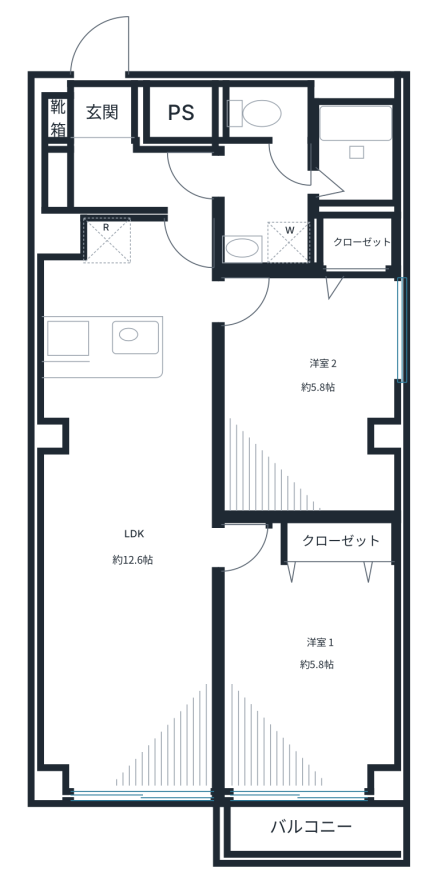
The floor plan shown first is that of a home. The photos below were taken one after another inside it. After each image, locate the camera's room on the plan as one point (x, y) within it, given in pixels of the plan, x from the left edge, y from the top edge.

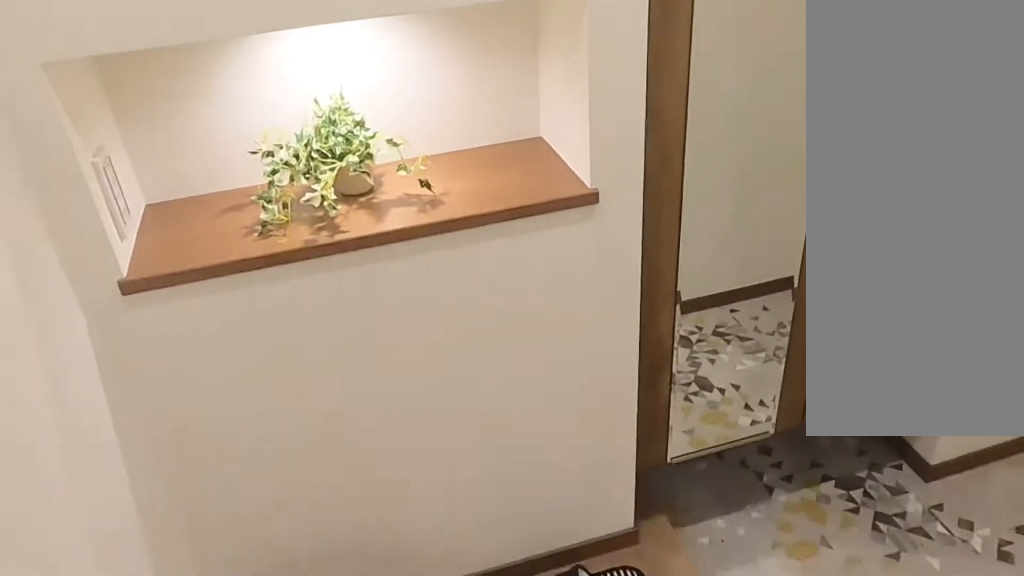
(114, 157)
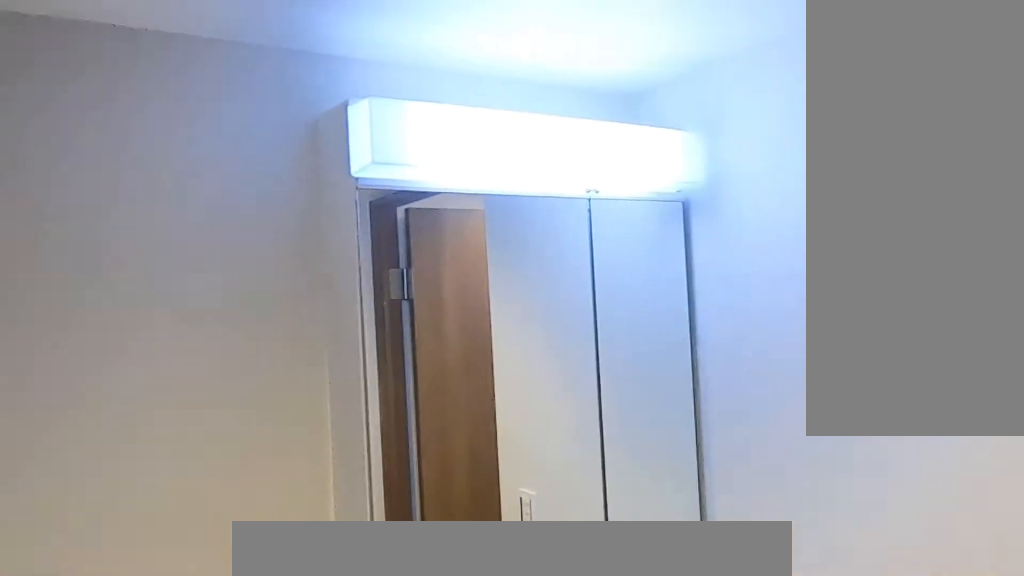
(298, 192)
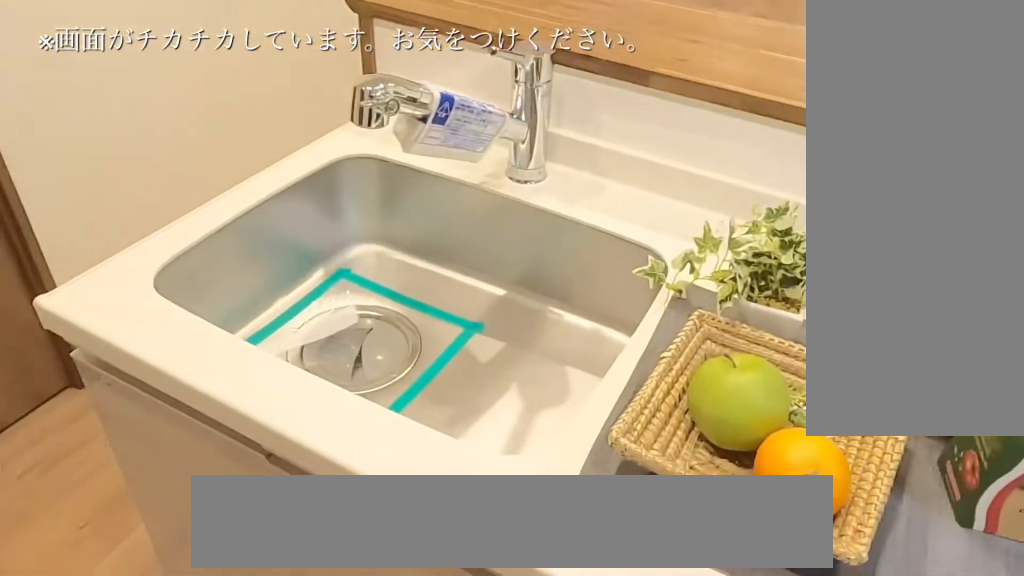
(111, 274)
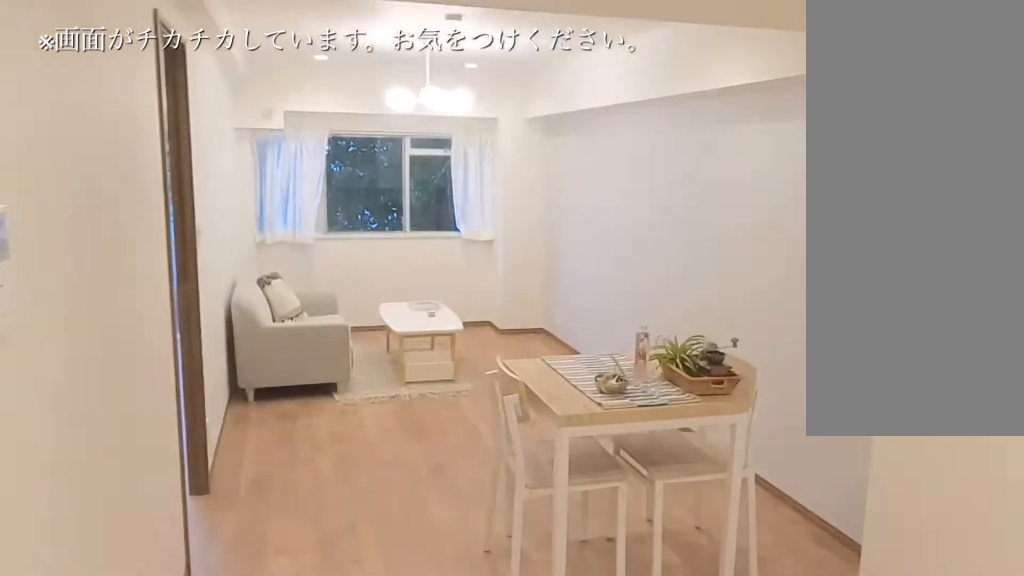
(135, 560)
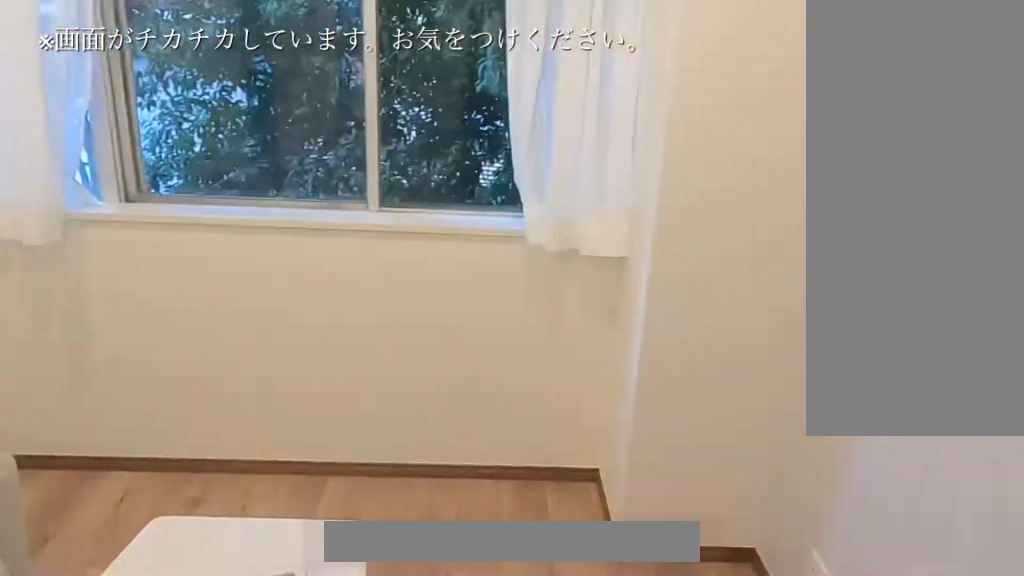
(135, 560)
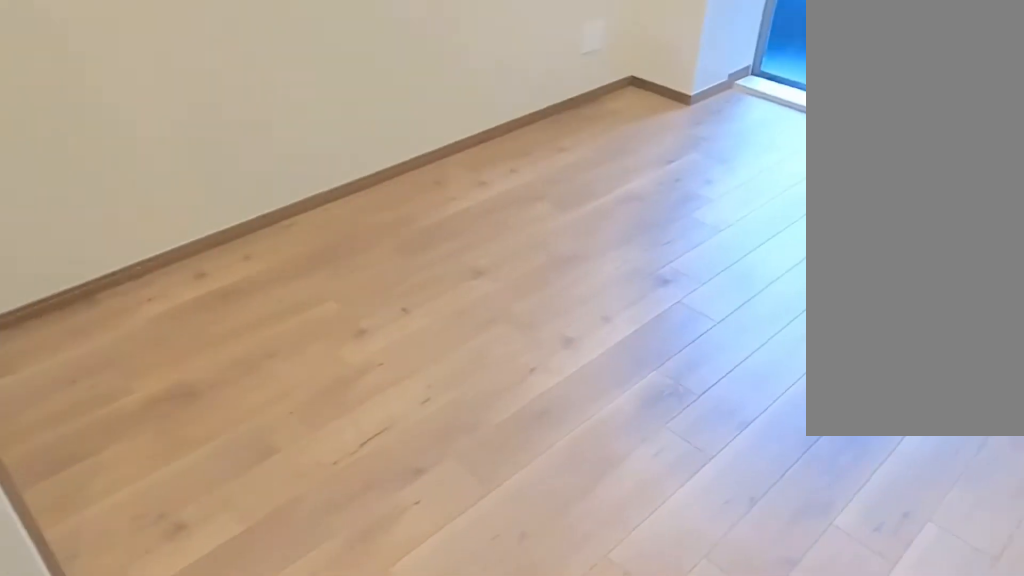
(335, 686)
